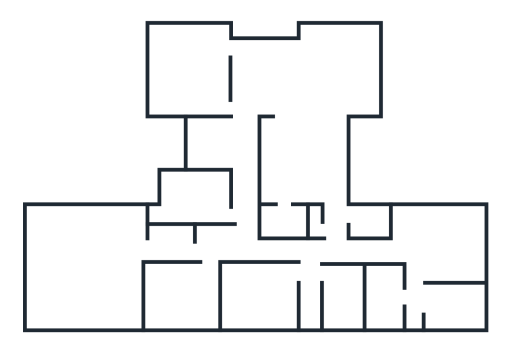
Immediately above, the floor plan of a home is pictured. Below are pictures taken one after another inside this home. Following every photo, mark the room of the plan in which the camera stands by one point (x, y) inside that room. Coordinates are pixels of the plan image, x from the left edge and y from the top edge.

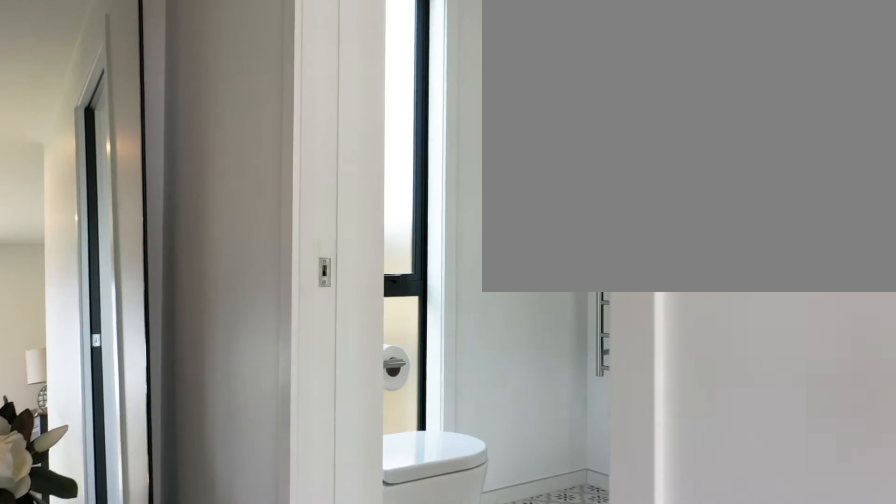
(438, 244)
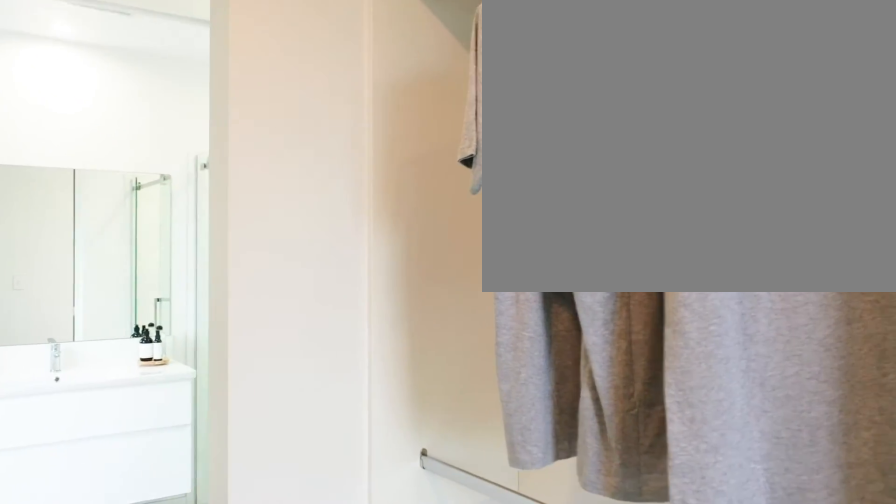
(453, 307)
